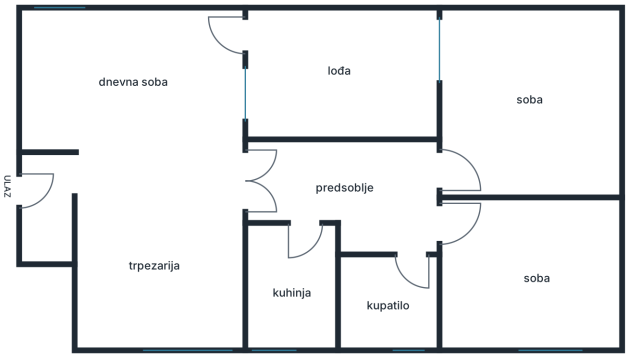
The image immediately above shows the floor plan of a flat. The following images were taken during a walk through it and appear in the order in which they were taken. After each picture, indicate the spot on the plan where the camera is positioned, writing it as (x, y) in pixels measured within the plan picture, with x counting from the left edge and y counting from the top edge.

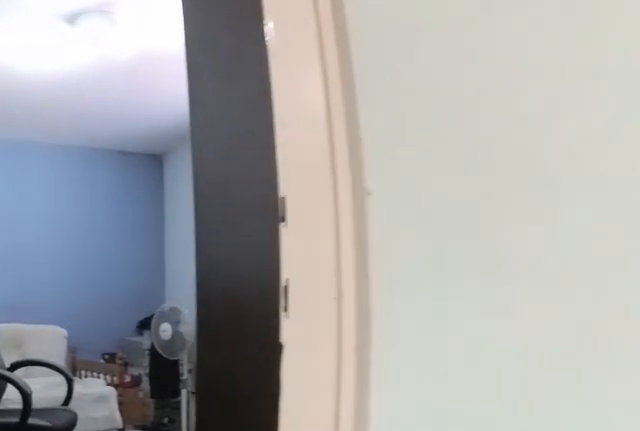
(406, 222)
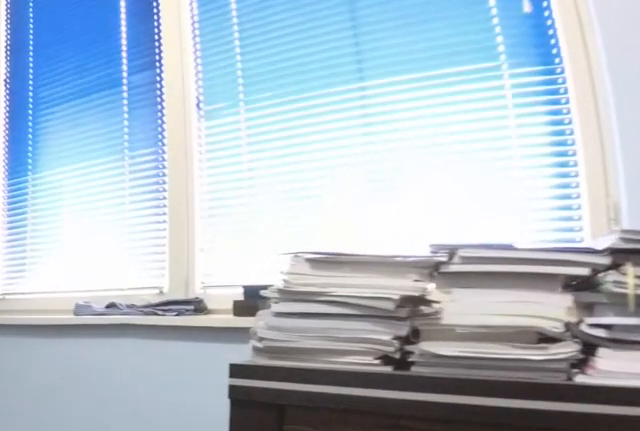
(493, 305)
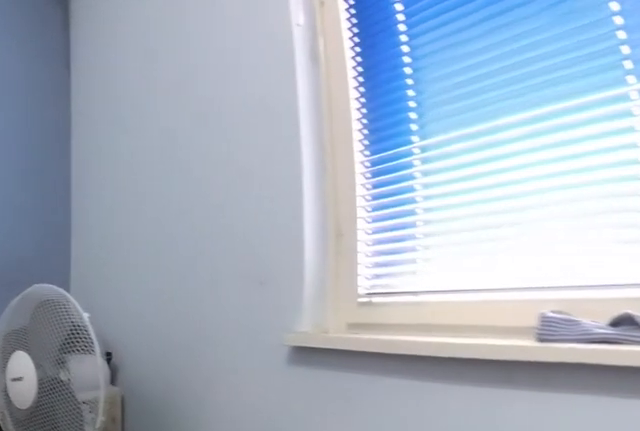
(533, 309)
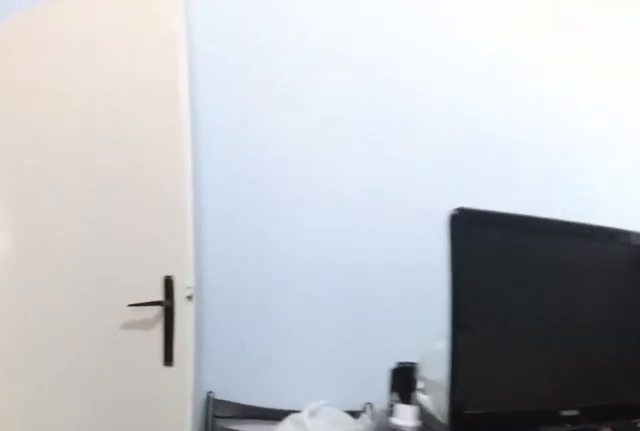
(543, 294)
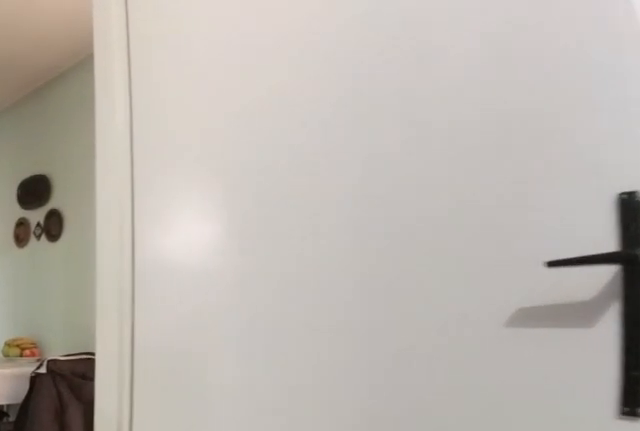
(502, 246)
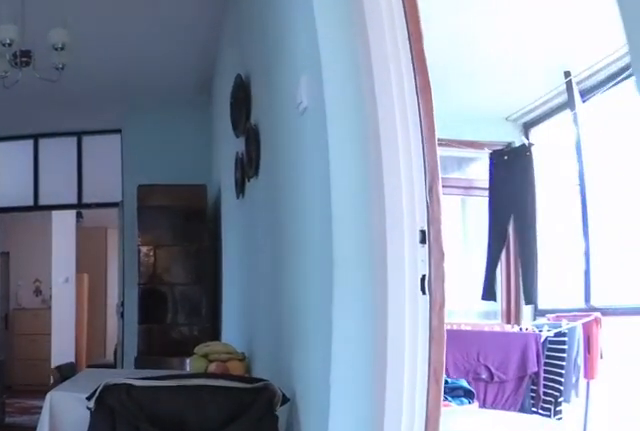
(456, 171)
